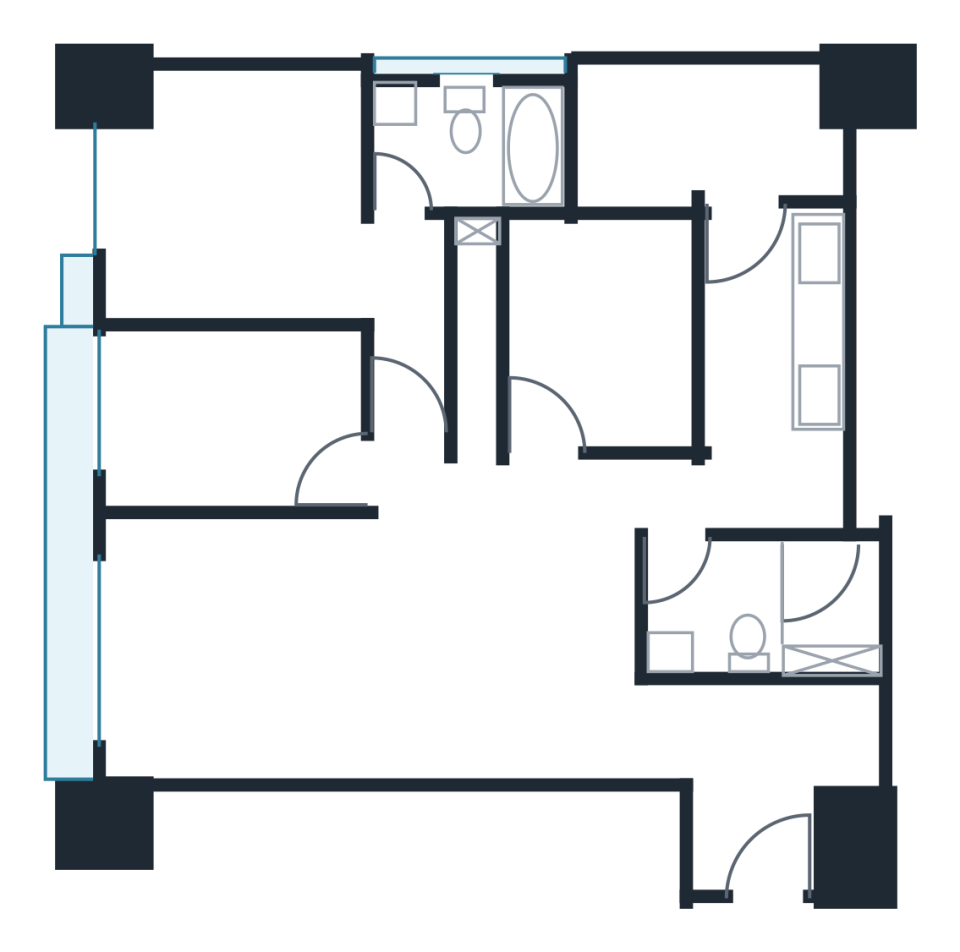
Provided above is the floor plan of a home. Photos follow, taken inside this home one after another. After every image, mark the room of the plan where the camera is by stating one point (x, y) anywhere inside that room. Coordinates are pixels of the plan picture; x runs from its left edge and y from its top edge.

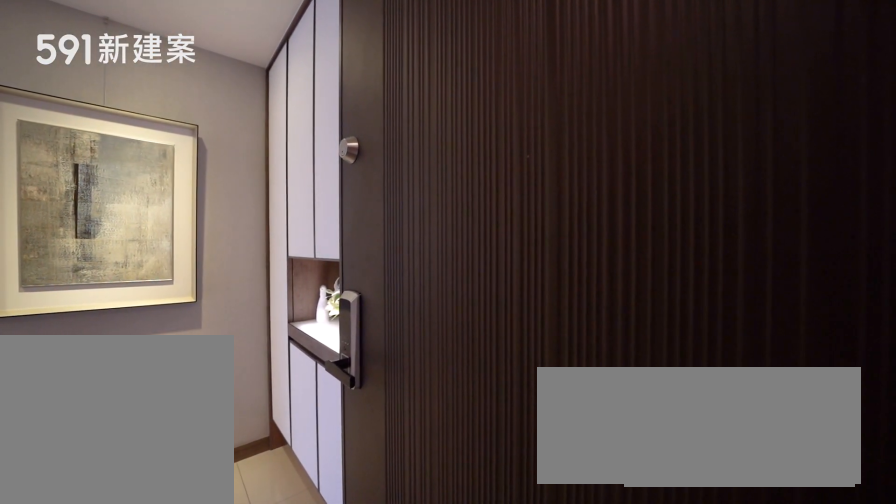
(757, 843)
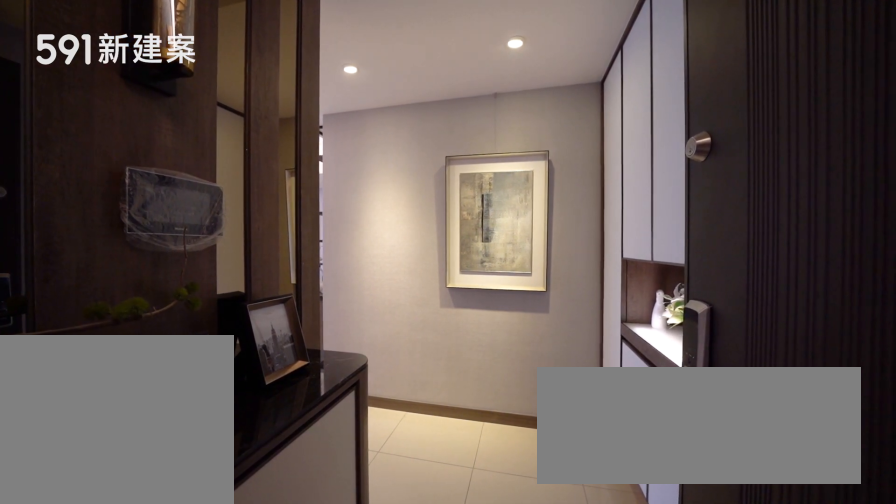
(757, 843)
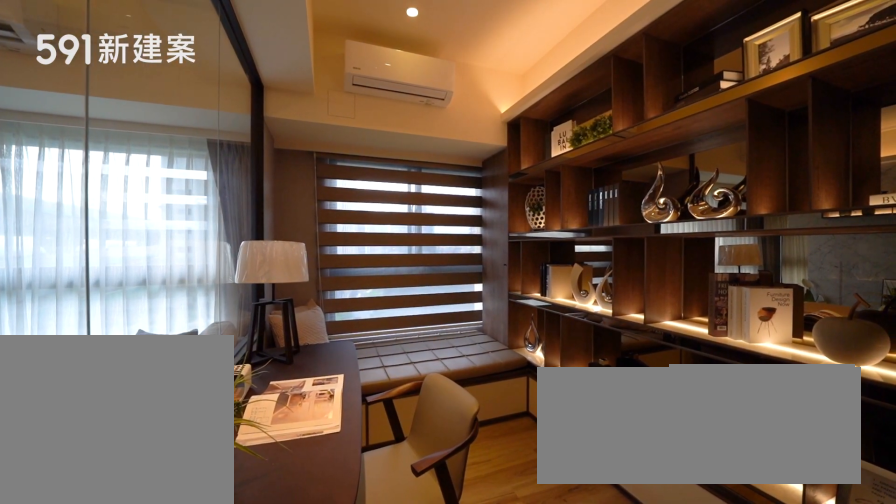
(226, 413)
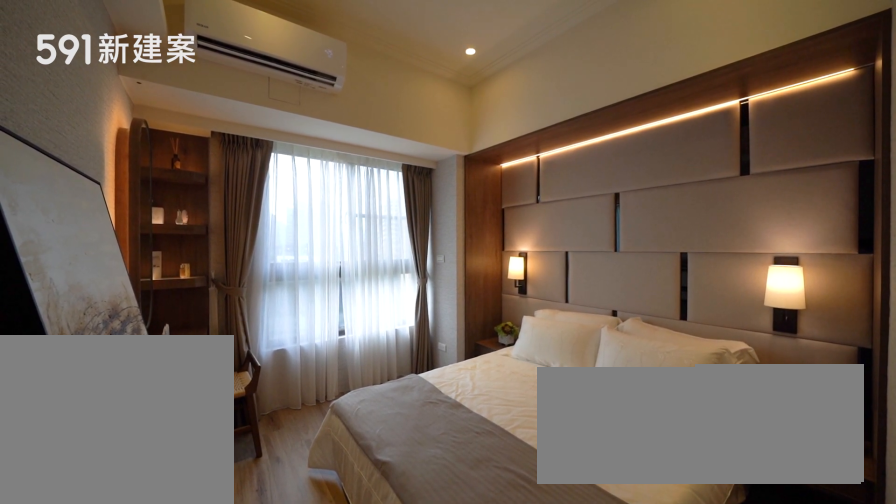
(287, 232)
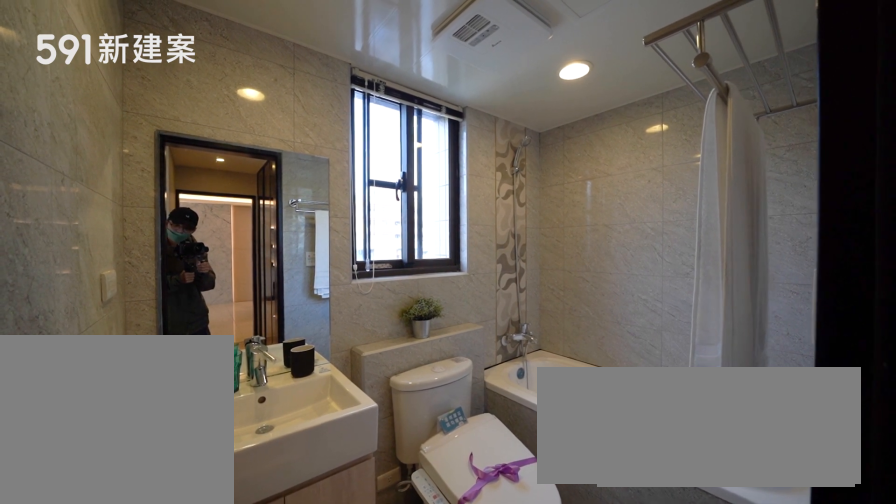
(479, 137)
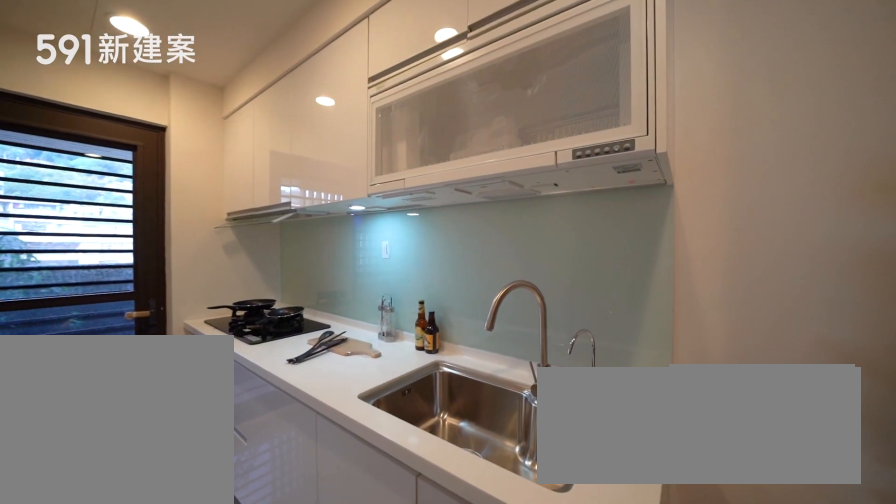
(781, 377)
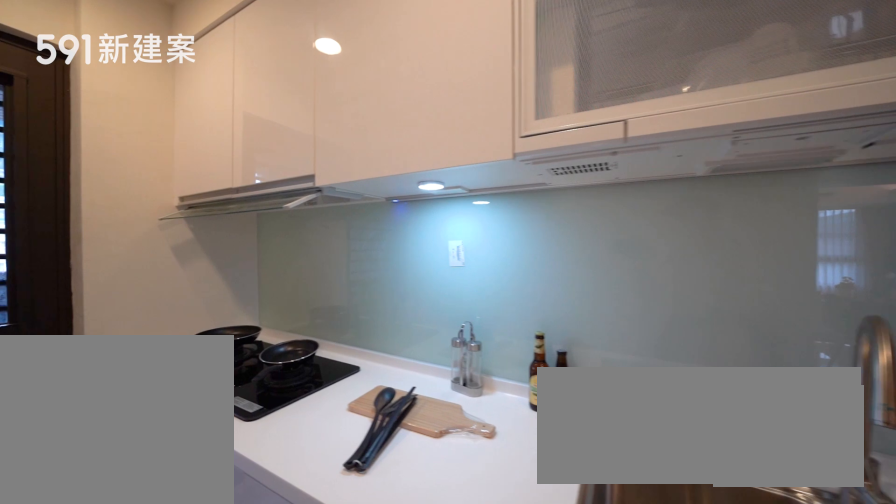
(781, 377)
